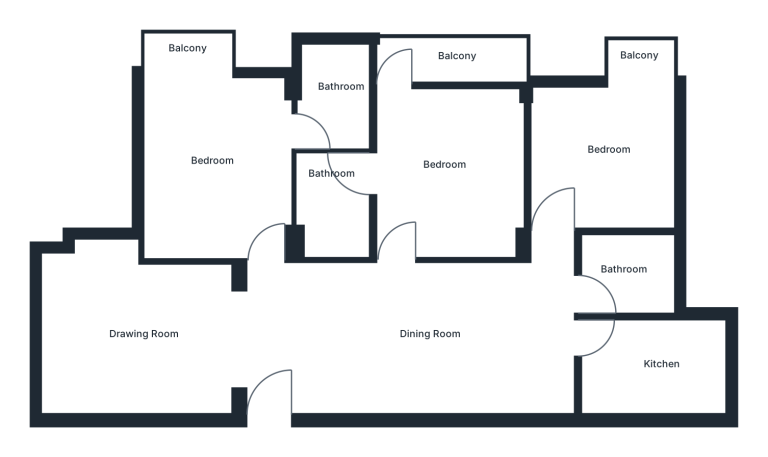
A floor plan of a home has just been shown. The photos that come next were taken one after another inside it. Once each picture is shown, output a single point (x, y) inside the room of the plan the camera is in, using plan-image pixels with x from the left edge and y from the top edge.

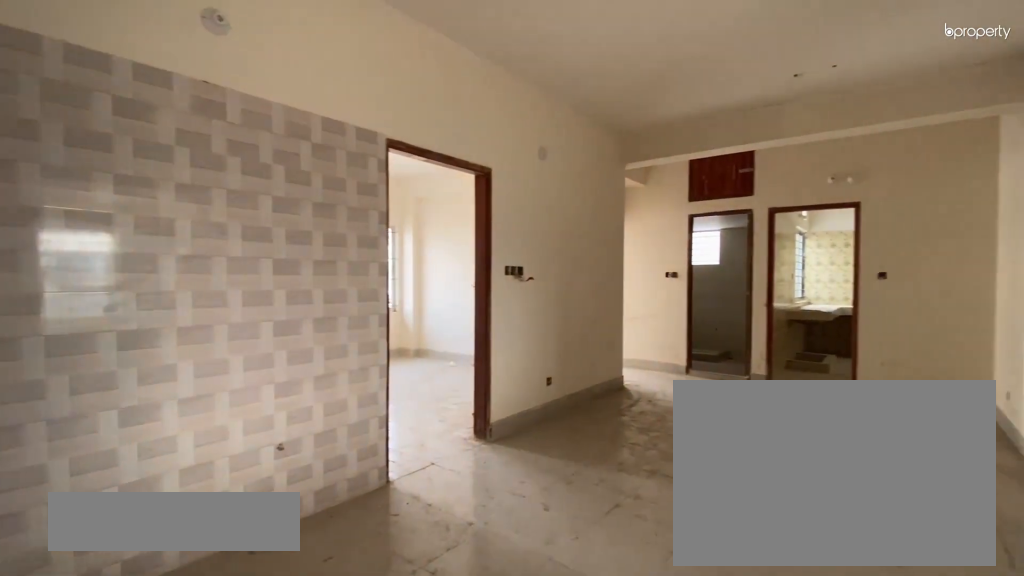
(293, 349)
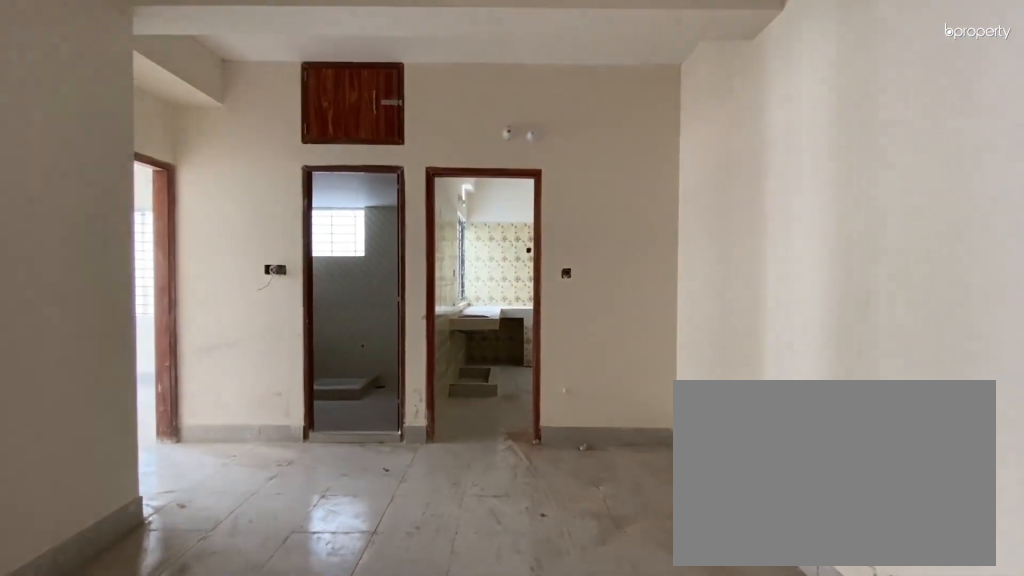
(453, 347)
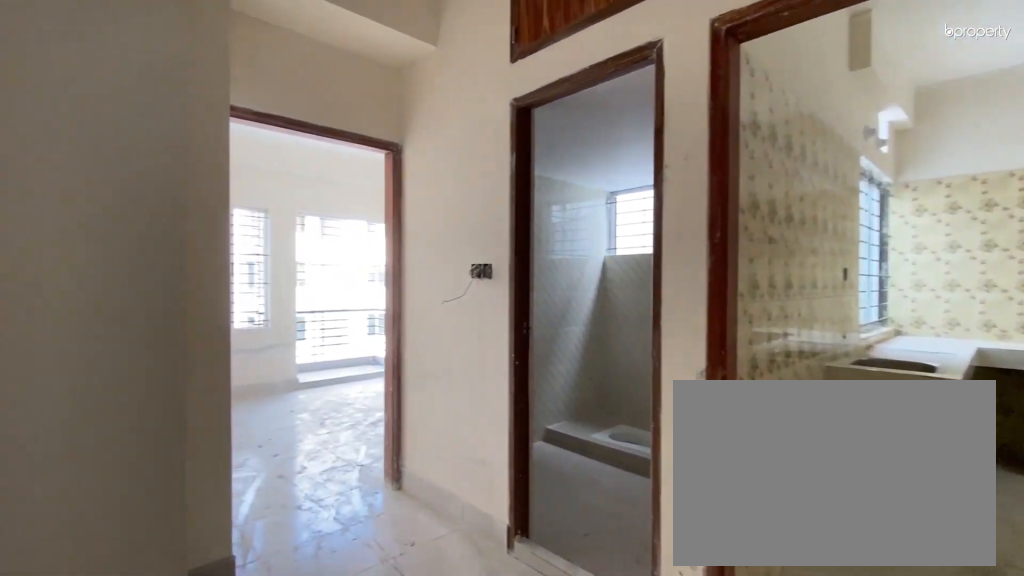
(453, 347)
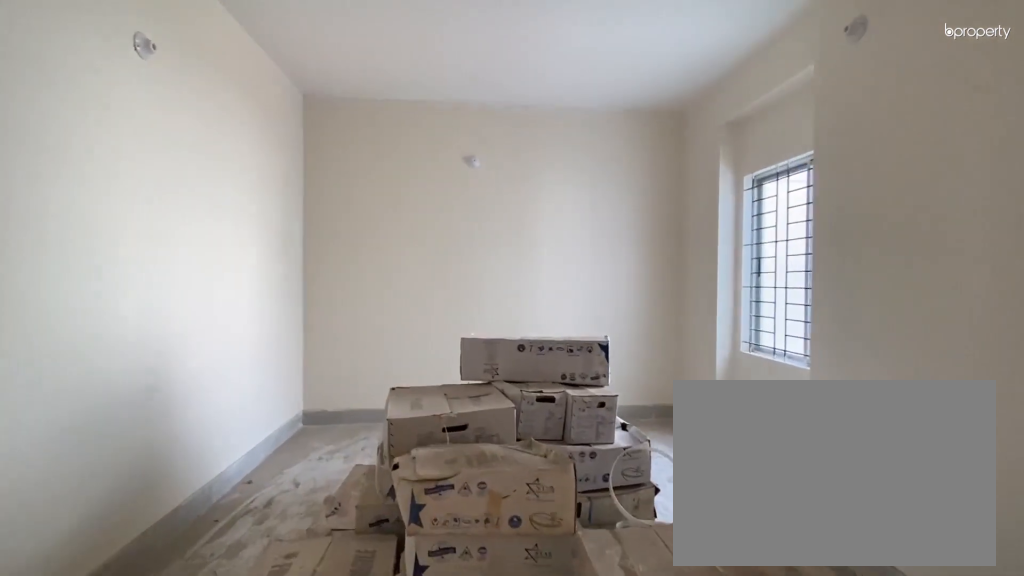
(142, 341)
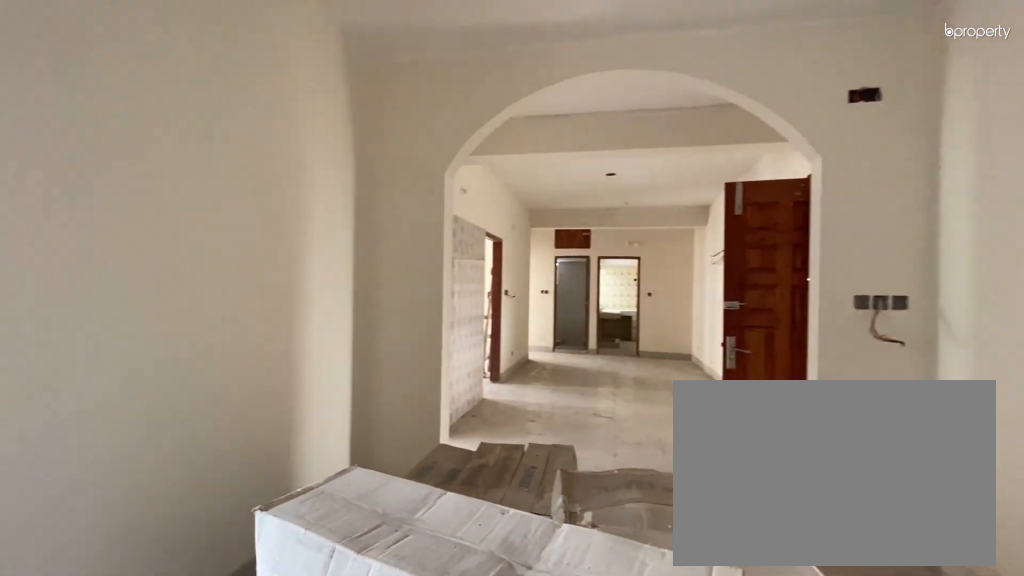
(142, 341)
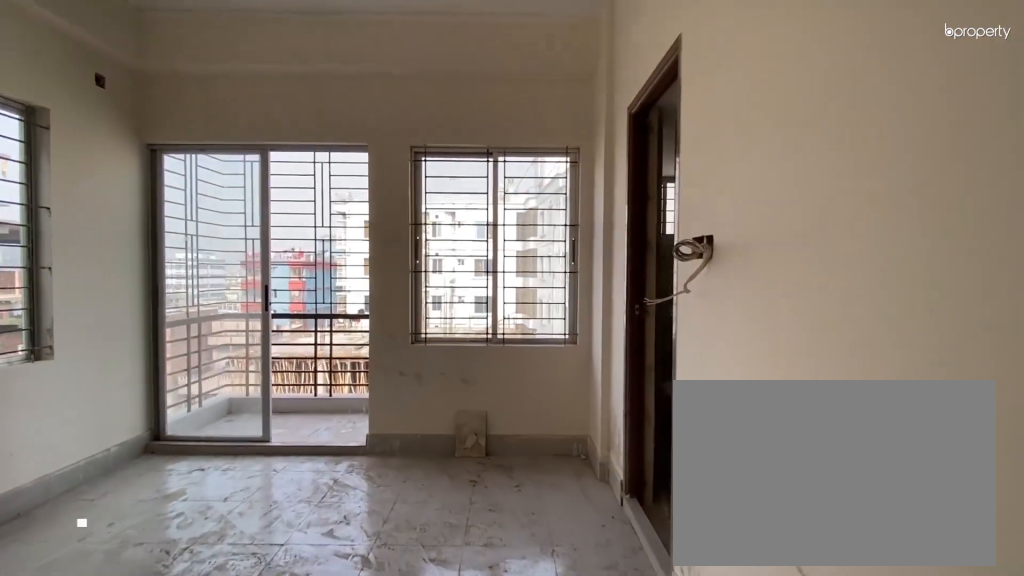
(210, 157)
